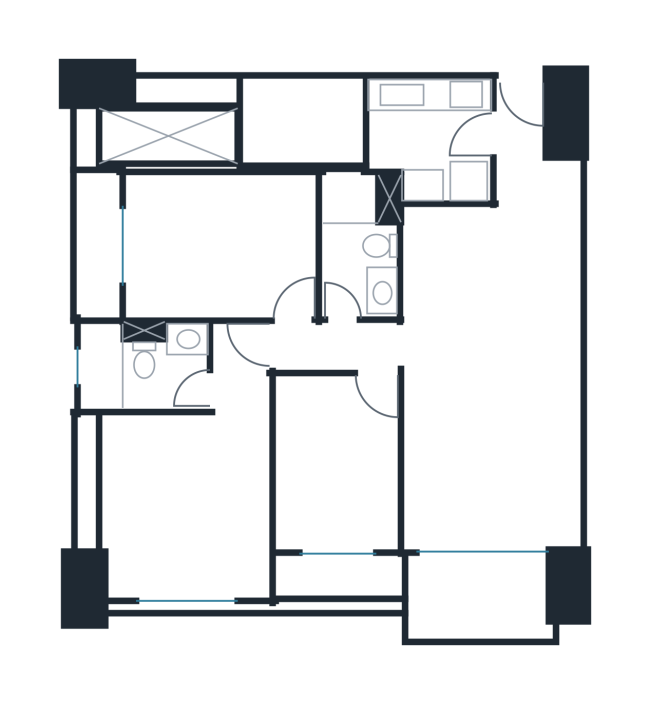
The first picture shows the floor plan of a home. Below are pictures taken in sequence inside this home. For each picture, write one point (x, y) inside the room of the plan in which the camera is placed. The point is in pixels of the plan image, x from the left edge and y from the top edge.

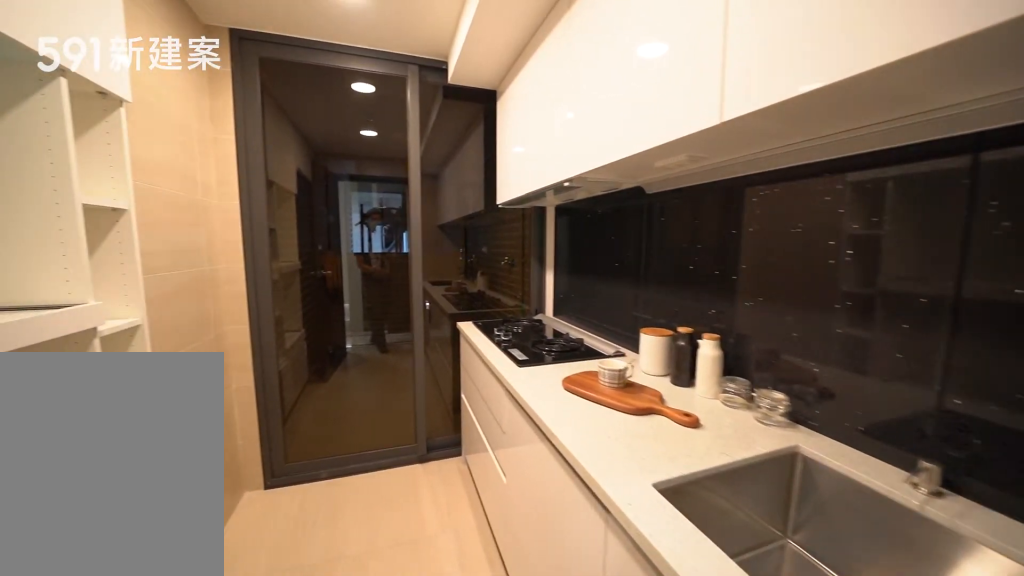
(429, 120)
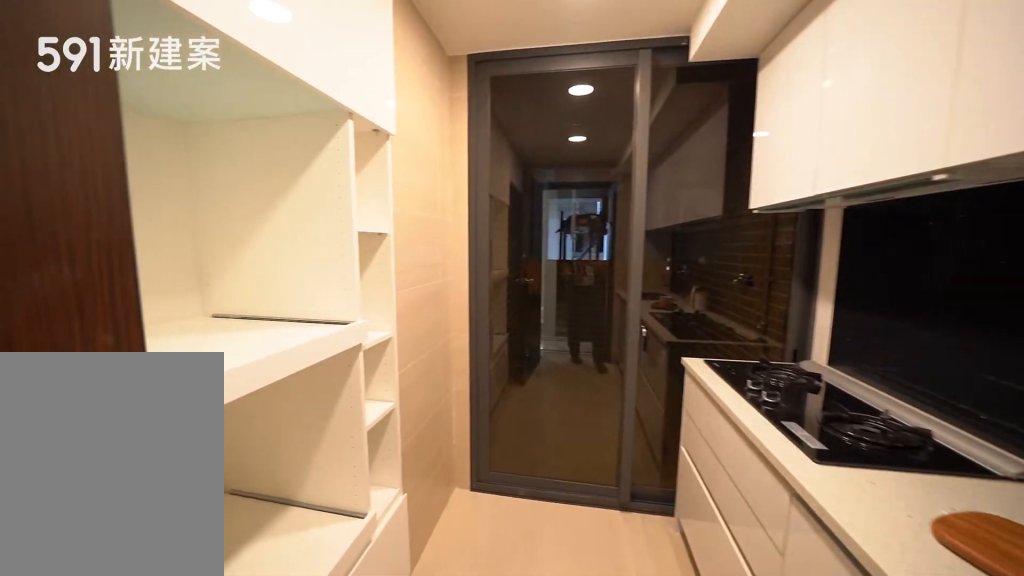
(429, 120)
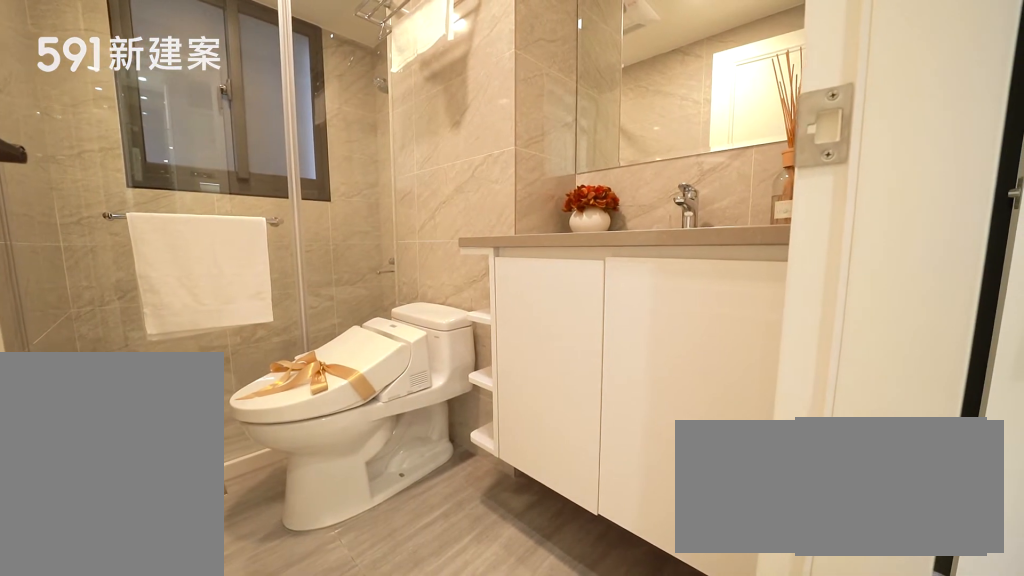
(140, 365)
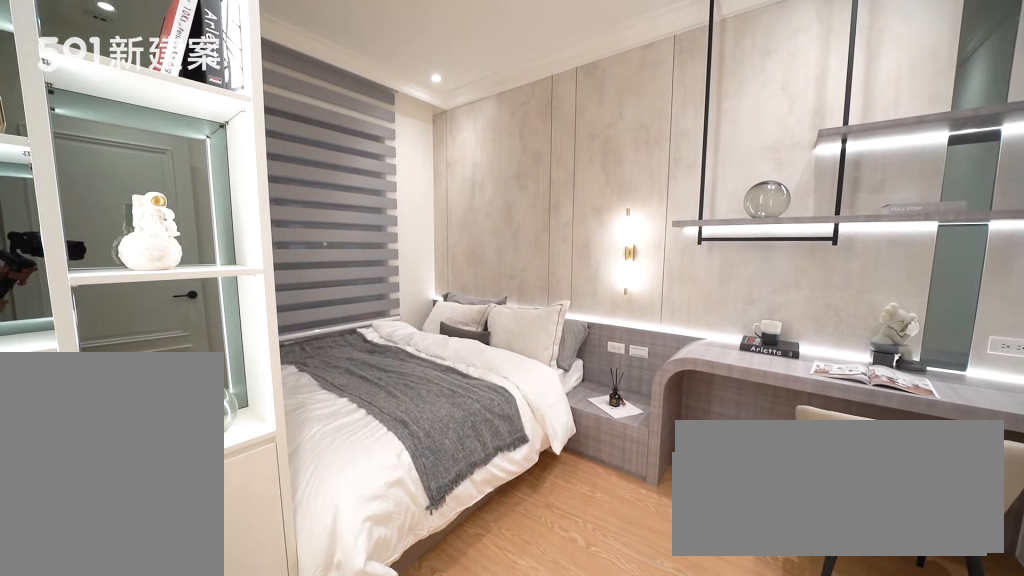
(215, 243)
